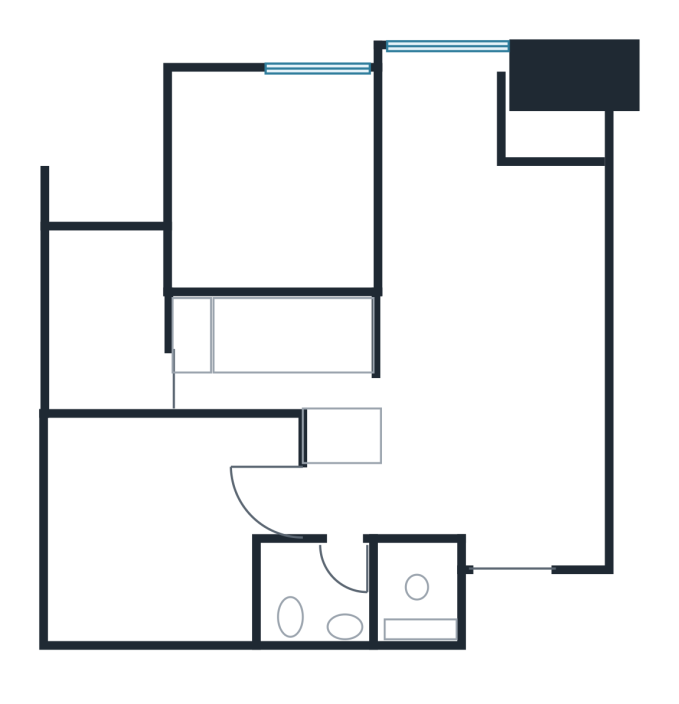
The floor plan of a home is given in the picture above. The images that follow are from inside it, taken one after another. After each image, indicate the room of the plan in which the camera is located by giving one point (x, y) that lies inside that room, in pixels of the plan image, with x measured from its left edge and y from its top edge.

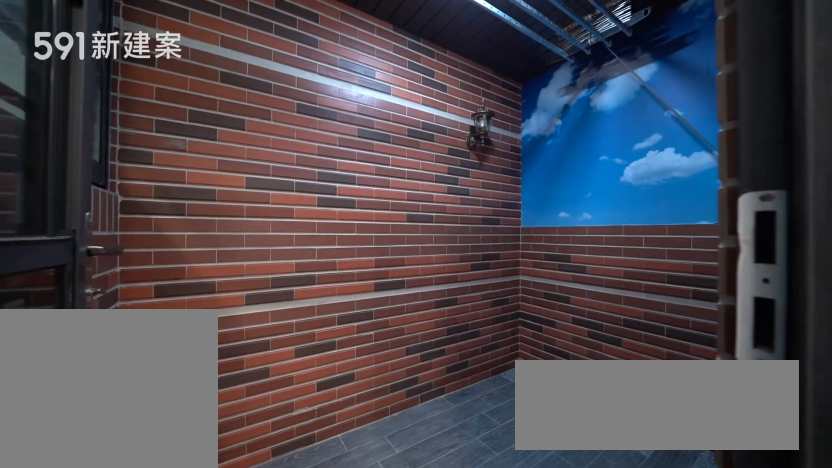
(104, 312)
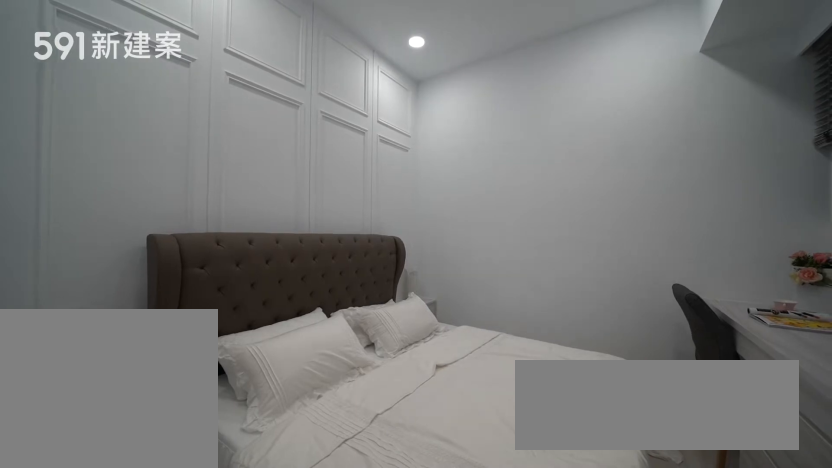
(158, 526)
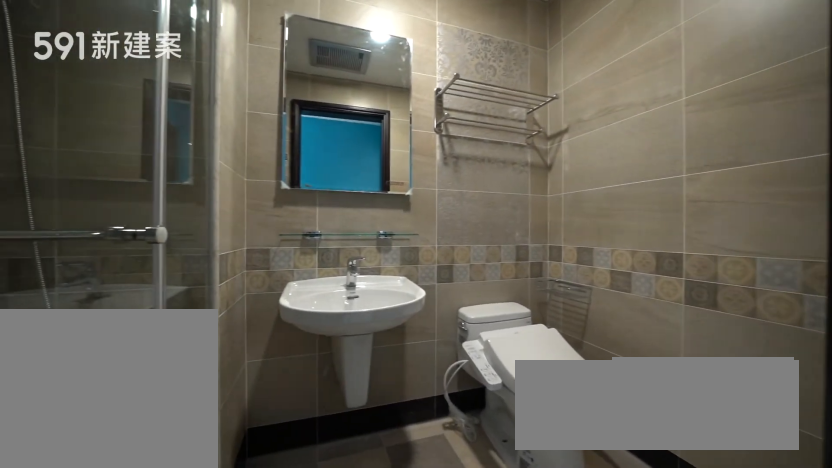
(361, 592)
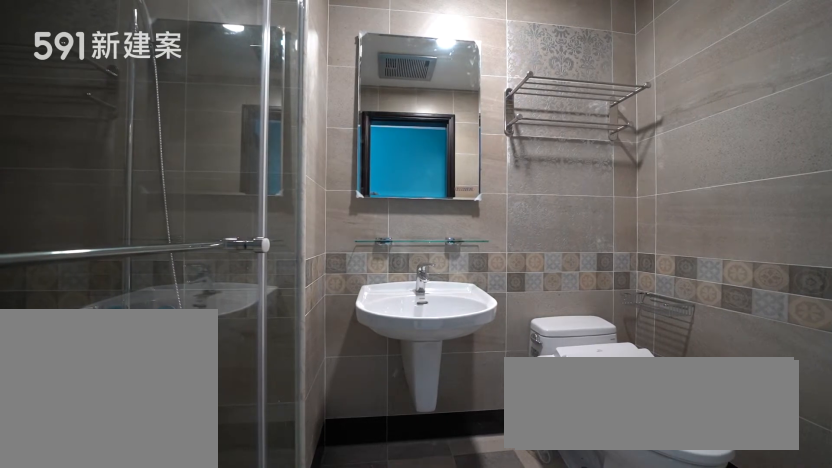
(361, 592)
